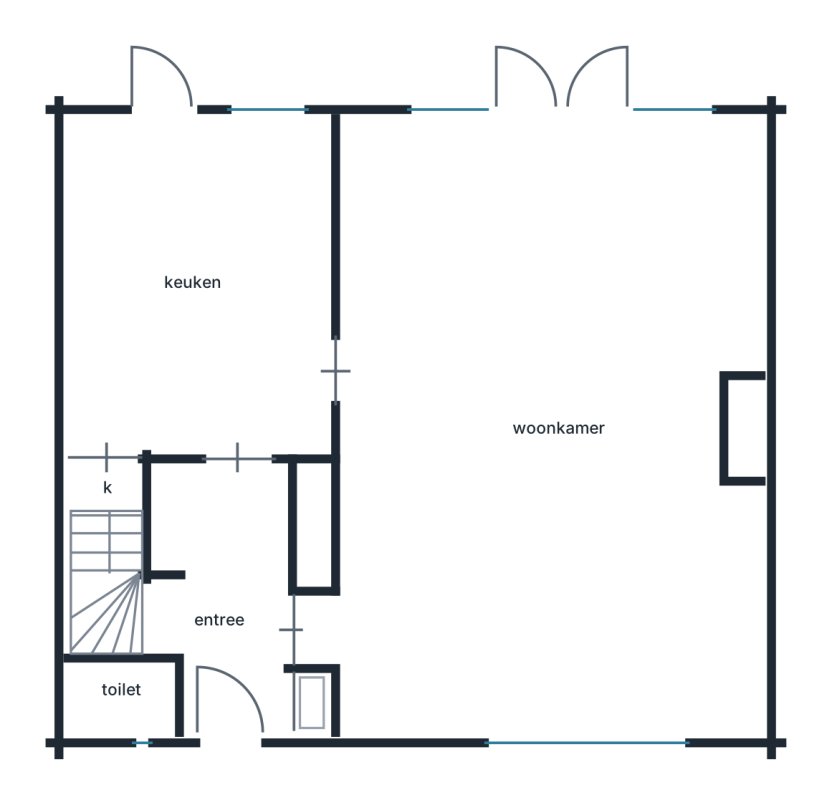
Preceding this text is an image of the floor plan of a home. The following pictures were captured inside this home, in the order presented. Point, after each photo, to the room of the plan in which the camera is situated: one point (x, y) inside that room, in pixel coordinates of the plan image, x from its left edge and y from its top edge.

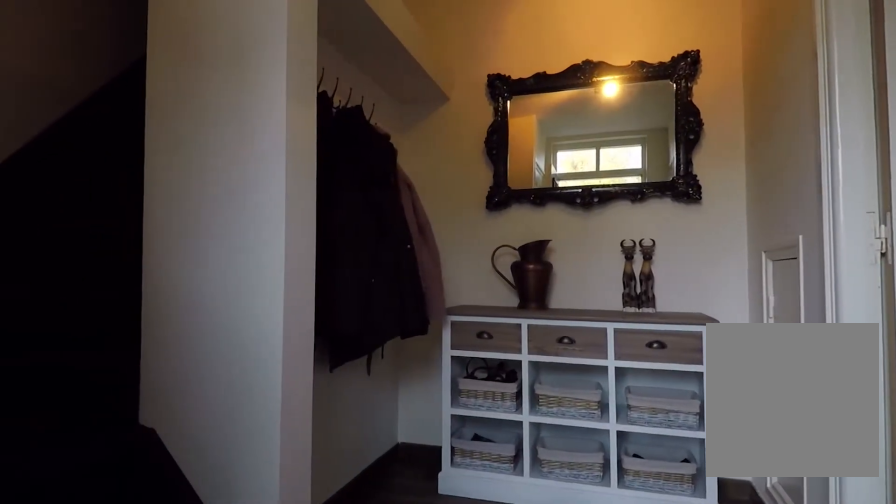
(224, 596)
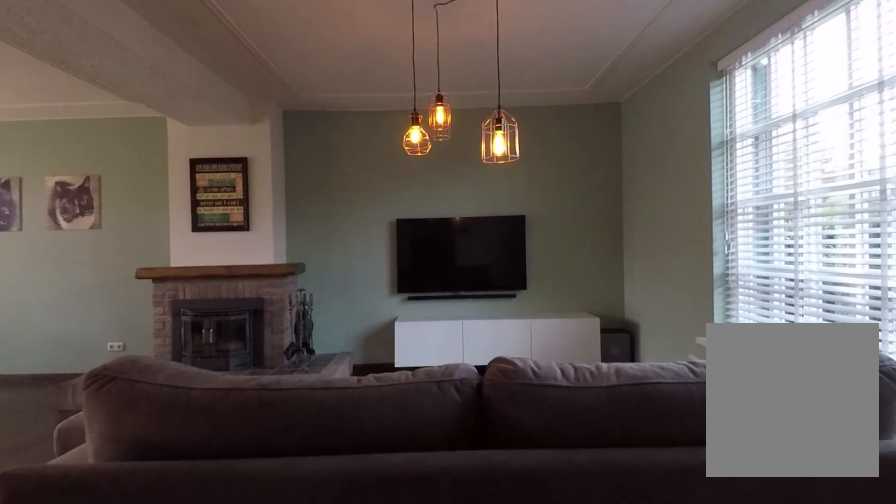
(553, 195)
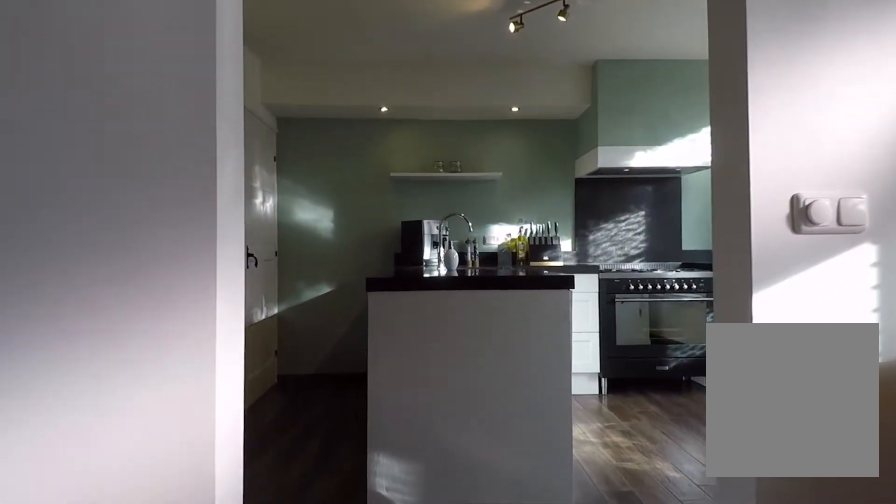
(553, 195)
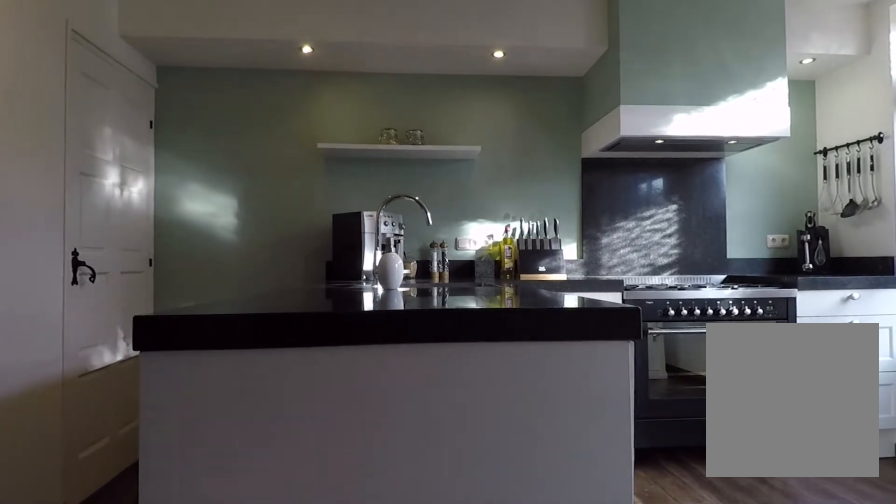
(201, 246)
